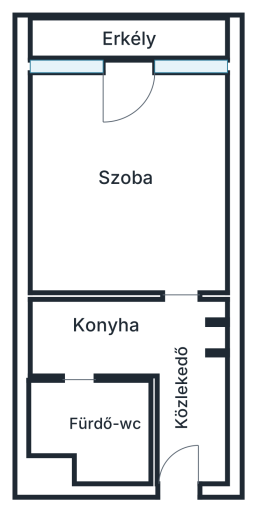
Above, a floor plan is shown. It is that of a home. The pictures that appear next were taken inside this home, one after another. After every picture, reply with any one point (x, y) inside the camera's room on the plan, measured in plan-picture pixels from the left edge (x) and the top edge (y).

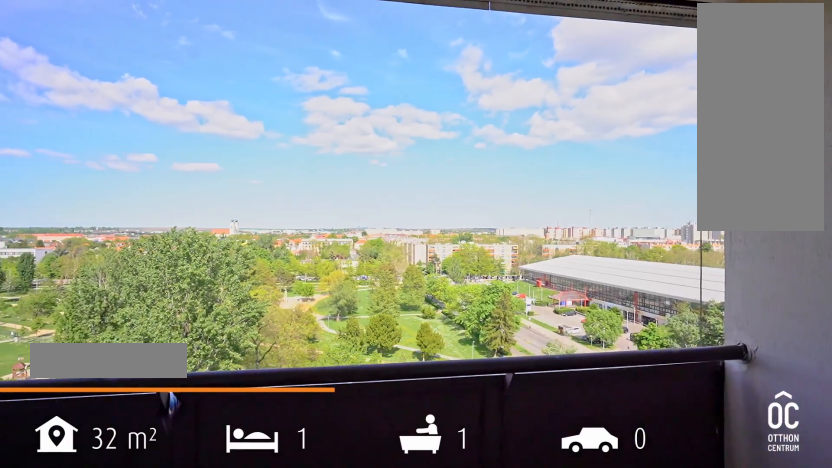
(129, 40)
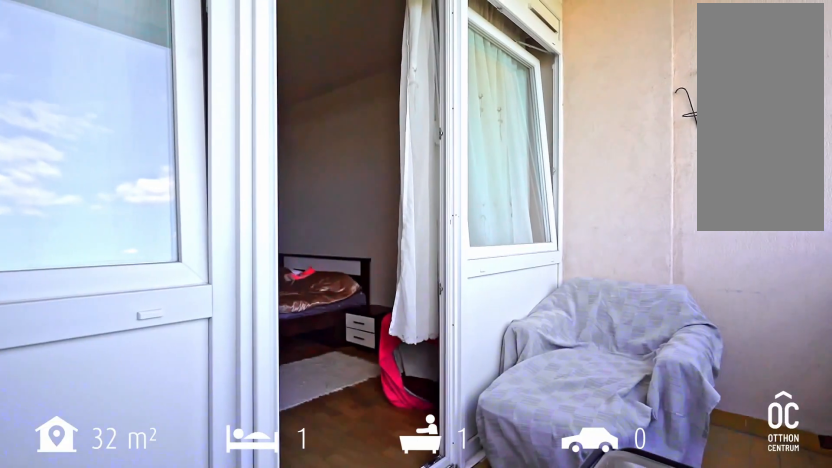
(129, 40)
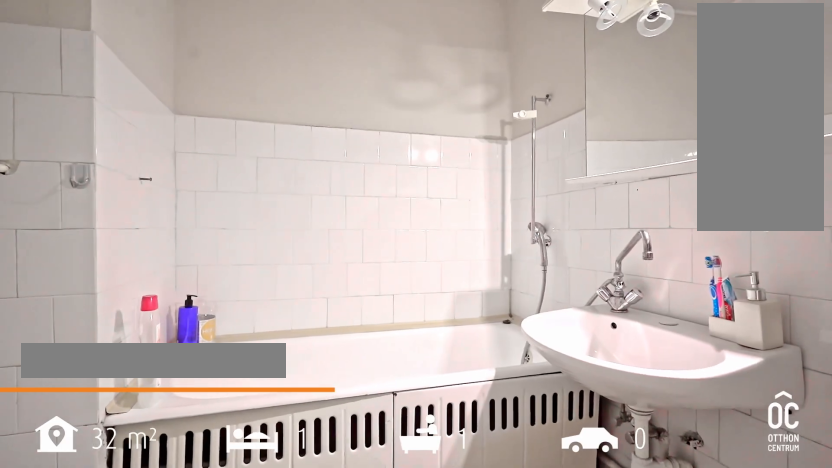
(93, 435)
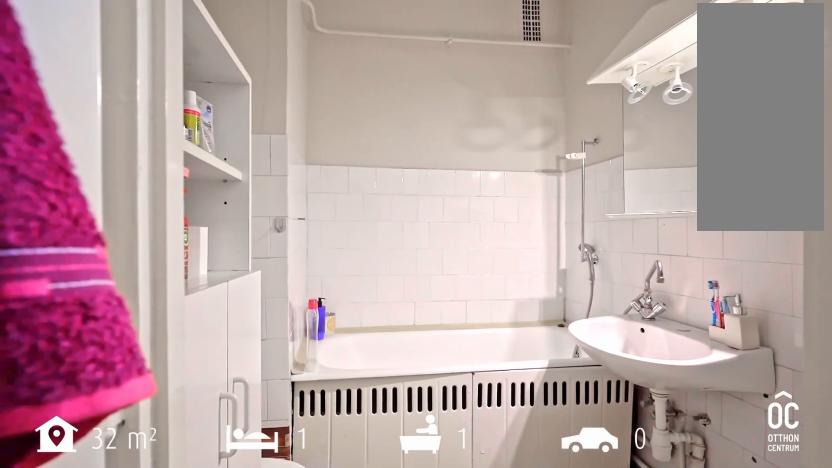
(93, 434)
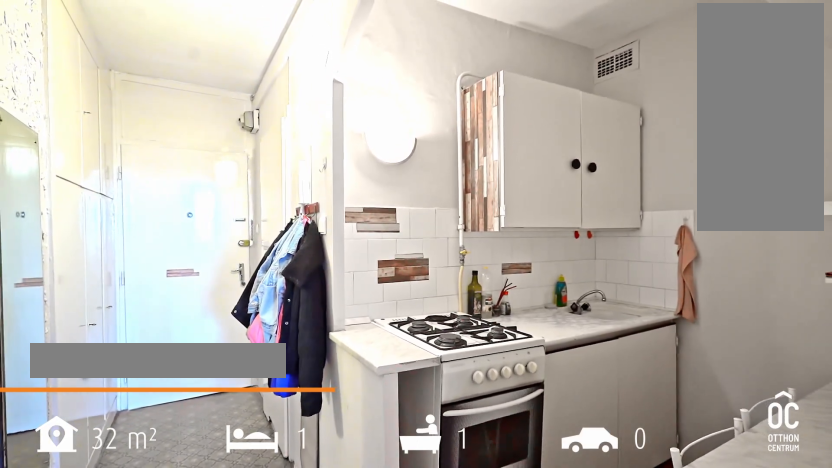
(106, 336)
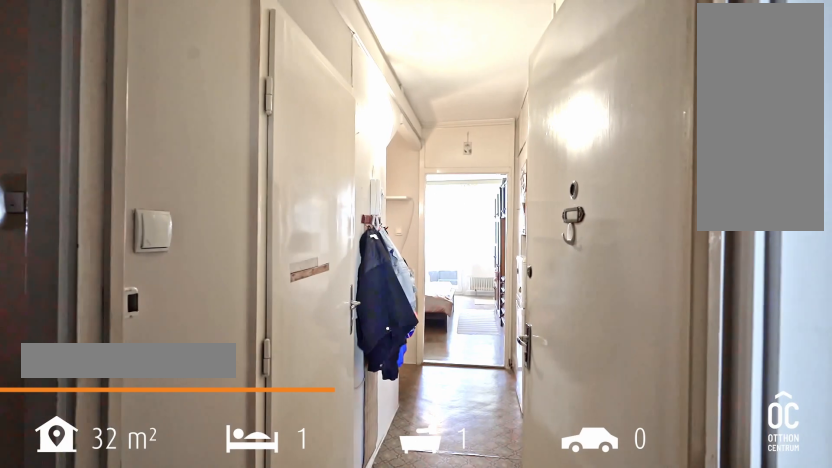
(185, 398)
